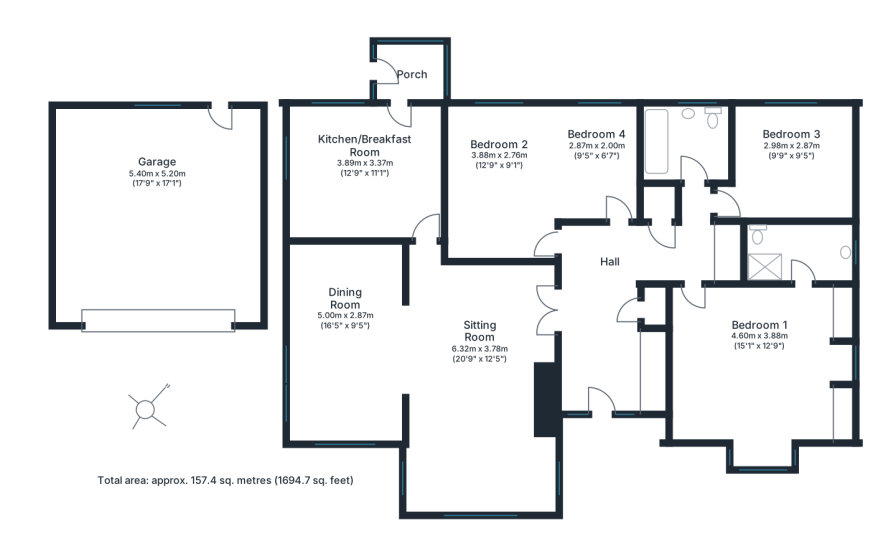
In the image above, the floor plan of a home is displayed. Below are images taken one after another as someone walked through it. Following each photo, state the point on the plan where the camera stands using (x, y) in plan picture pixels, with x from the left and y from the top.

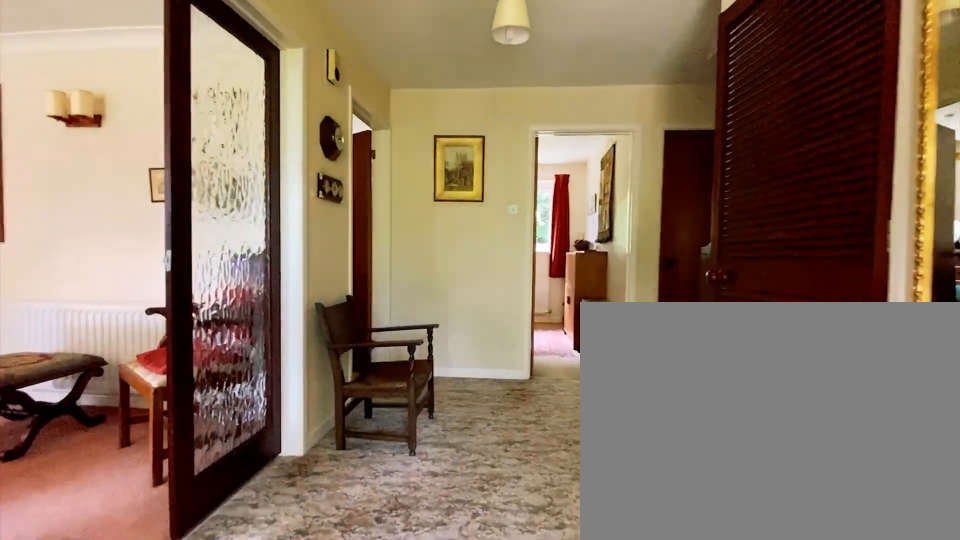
(595, 345)
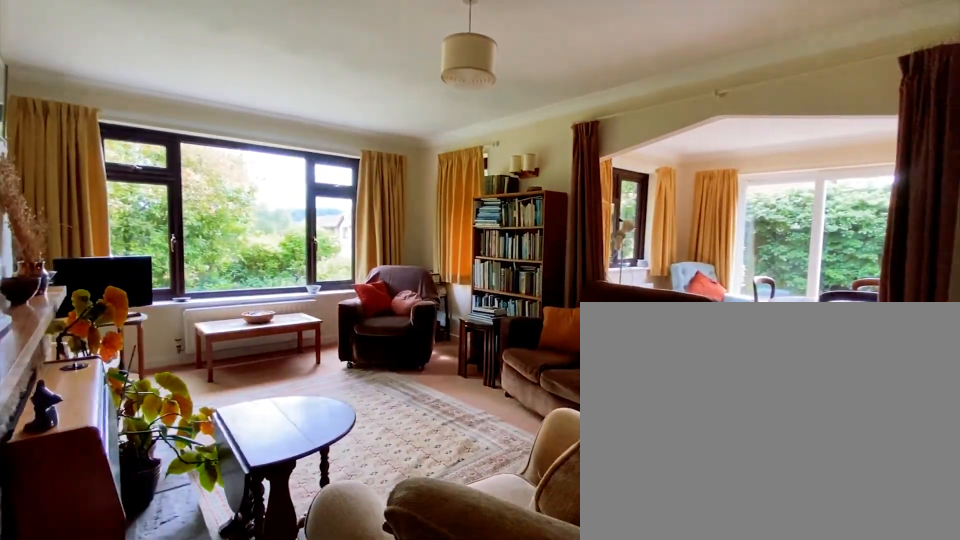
(521, 313)
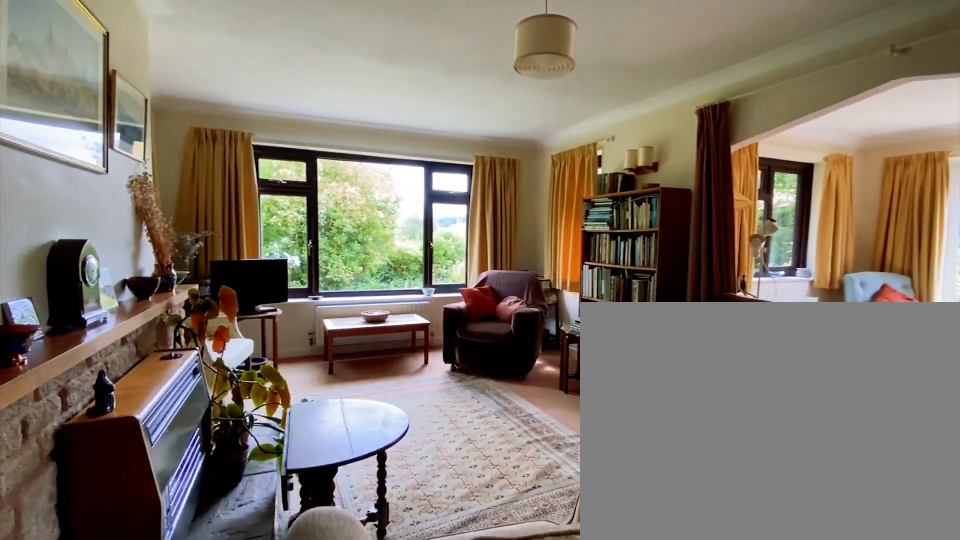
(504, 313)
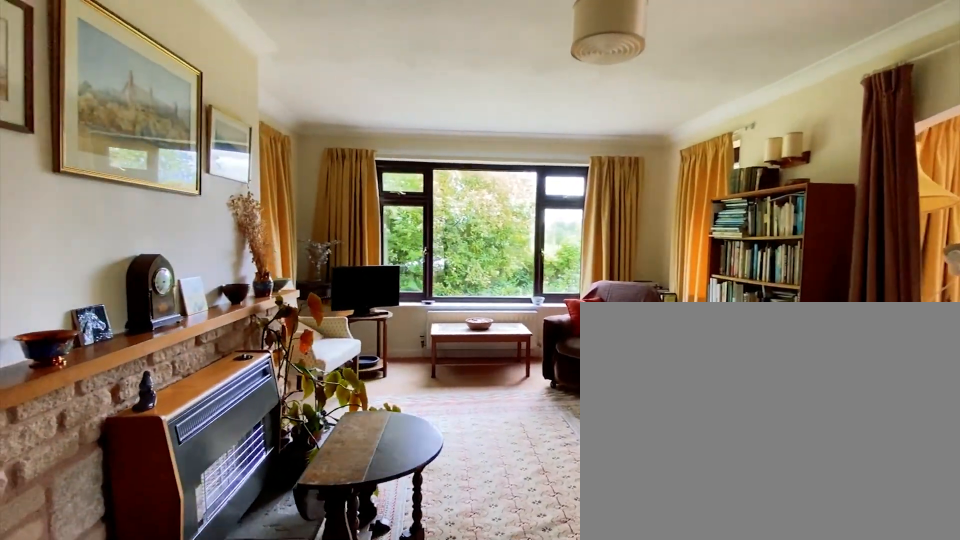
(487, 313)
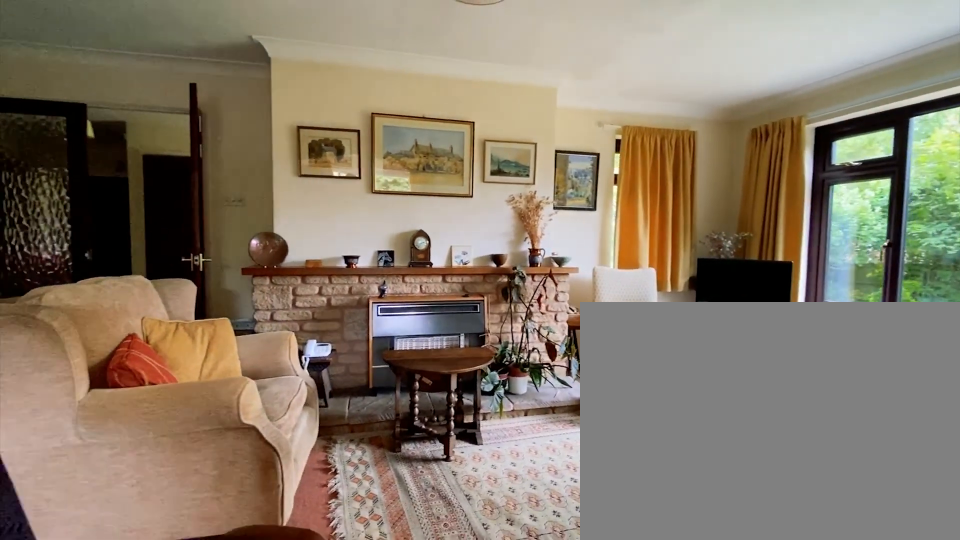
(433, 335)
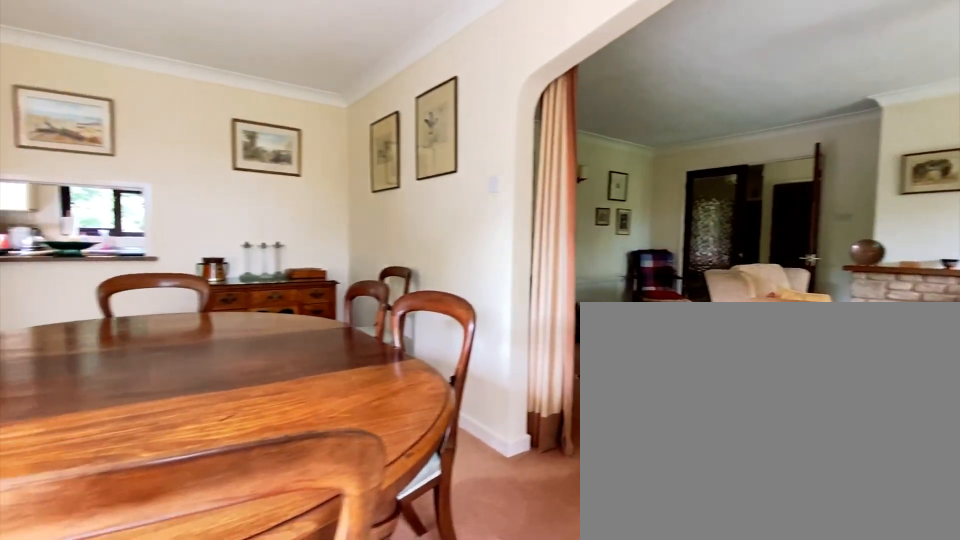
(381, 355)
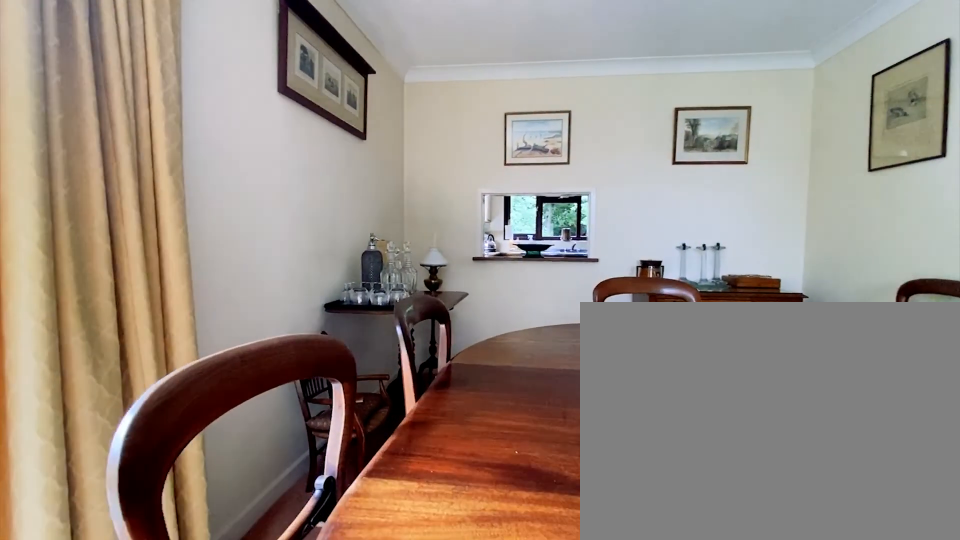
(347, 366)
